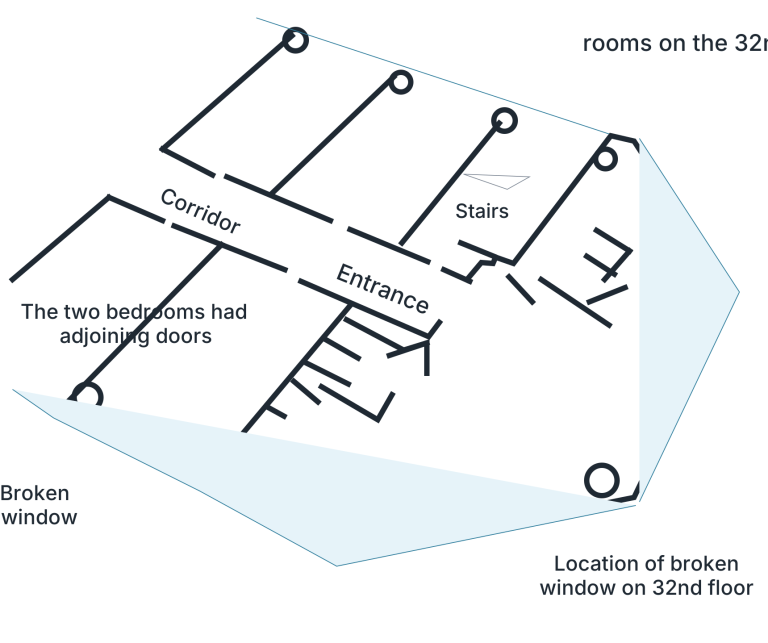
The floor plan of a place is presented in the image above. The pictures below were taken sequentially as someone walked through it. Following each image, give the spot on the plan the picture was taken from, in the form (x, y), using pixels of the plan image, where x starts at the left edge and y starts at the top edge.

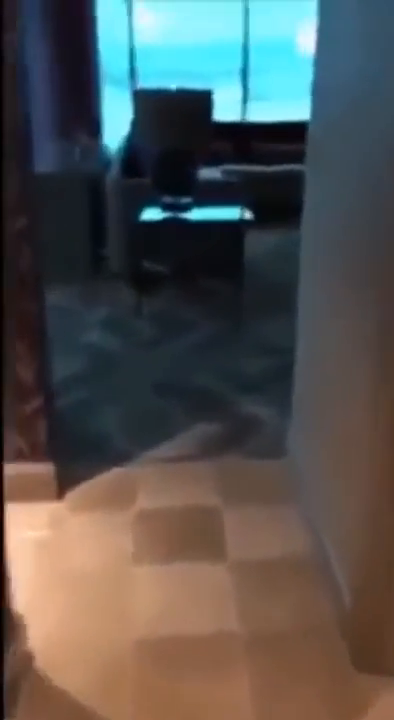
(410, 410)
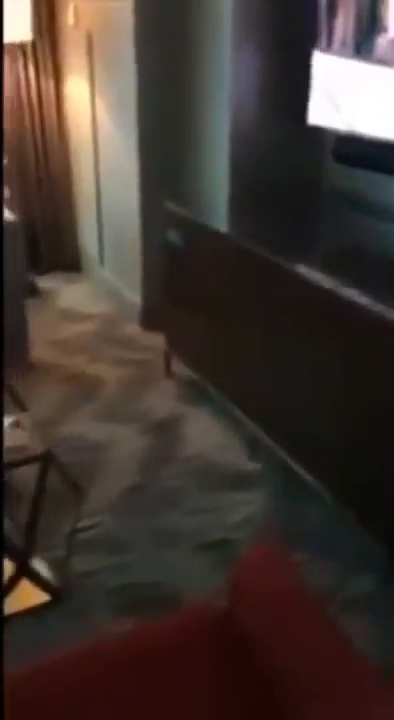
(323, 422)
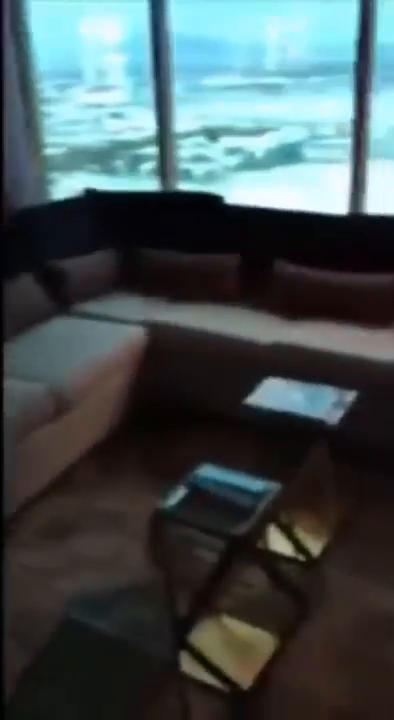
(323, 422)
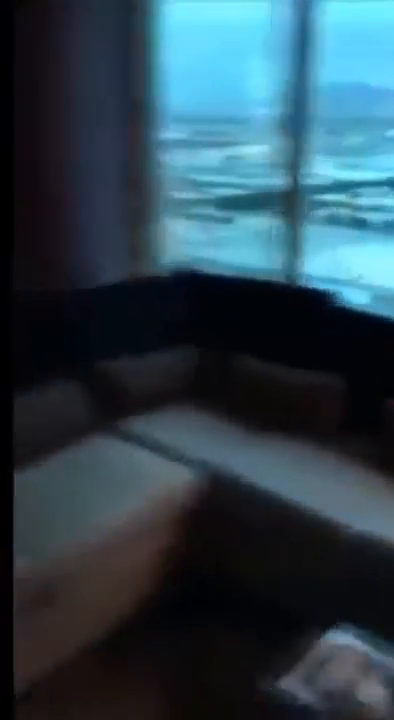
(290, 468)
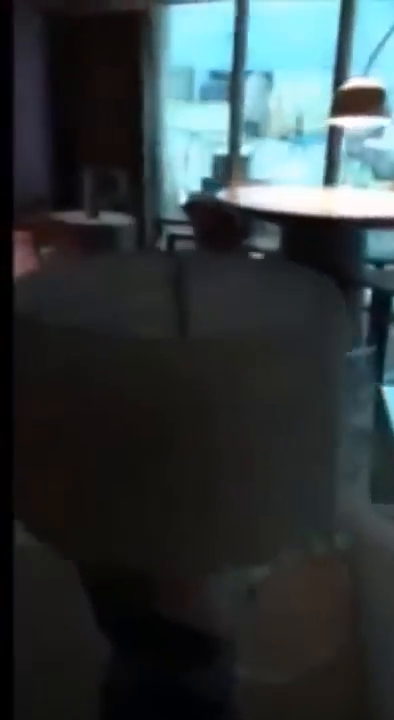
(318, 480)
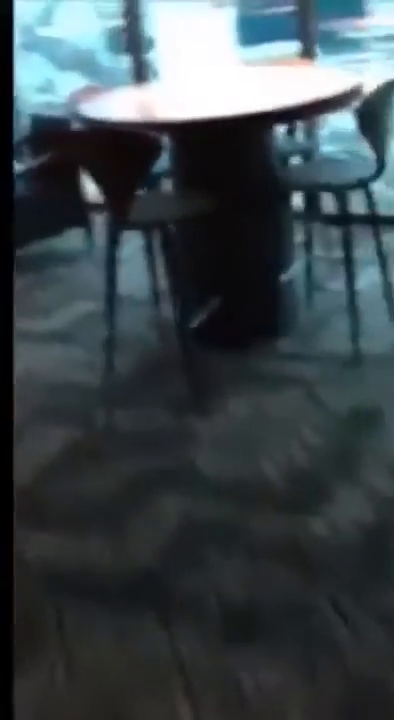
(361, 499)
